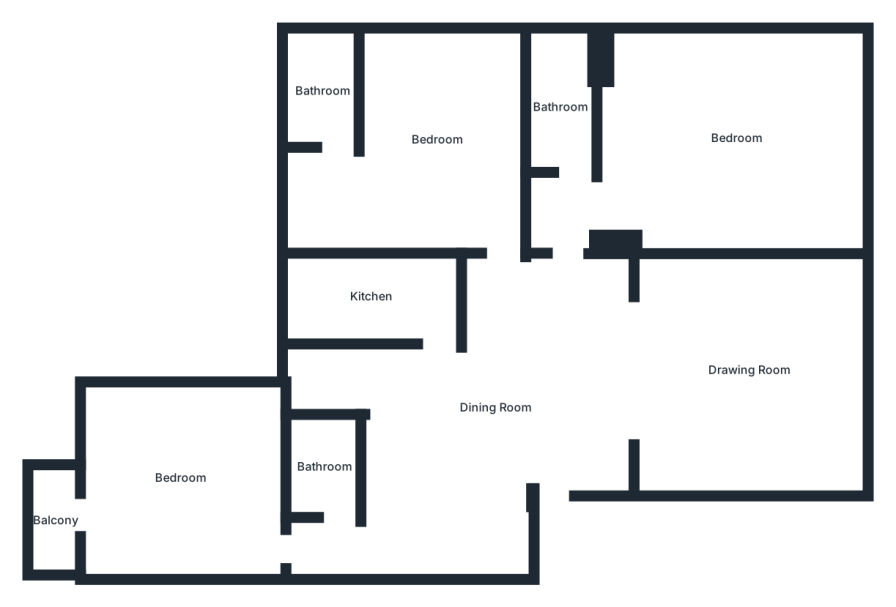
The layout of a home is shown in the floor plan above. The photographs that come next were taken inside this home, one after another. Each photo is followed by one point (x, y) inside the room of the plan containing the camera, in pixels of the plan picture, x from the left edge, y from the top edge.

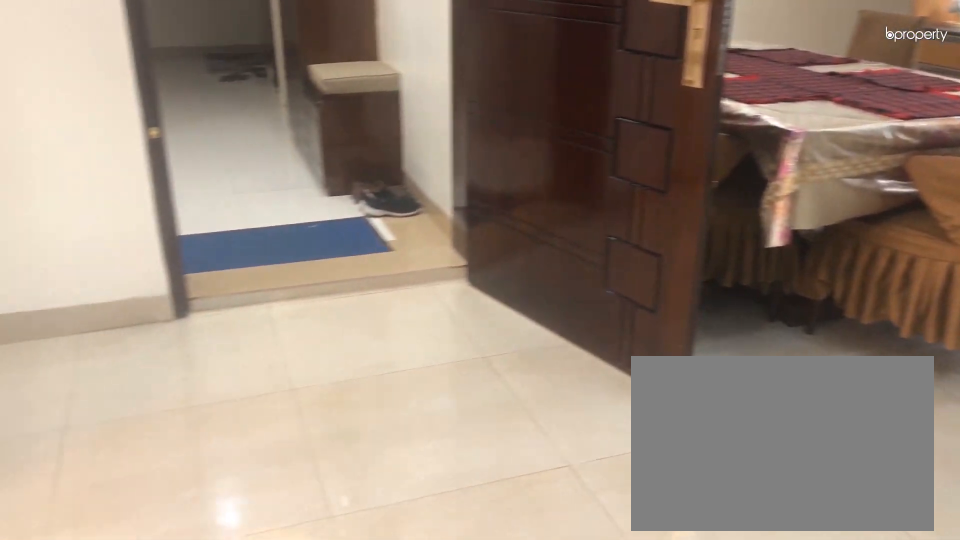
(494, 408)
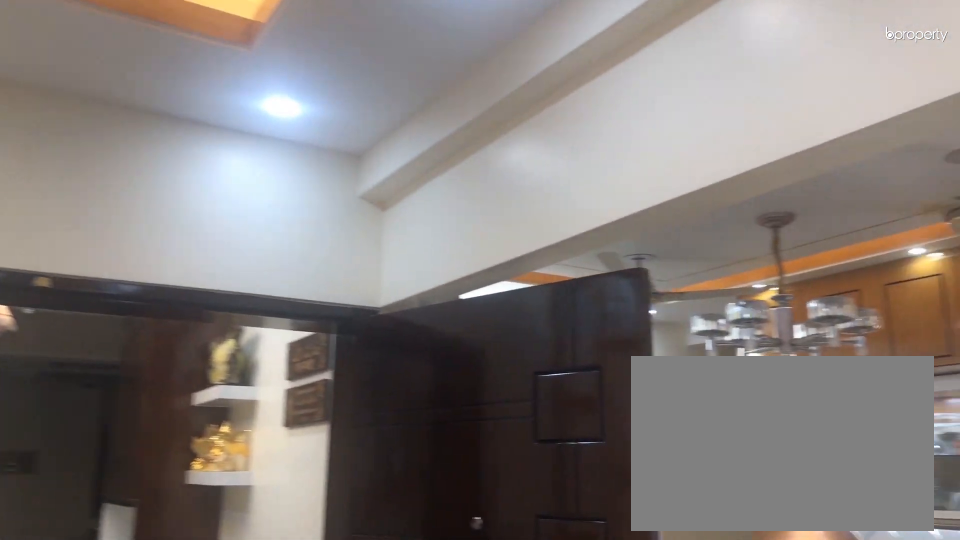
(494, 408)
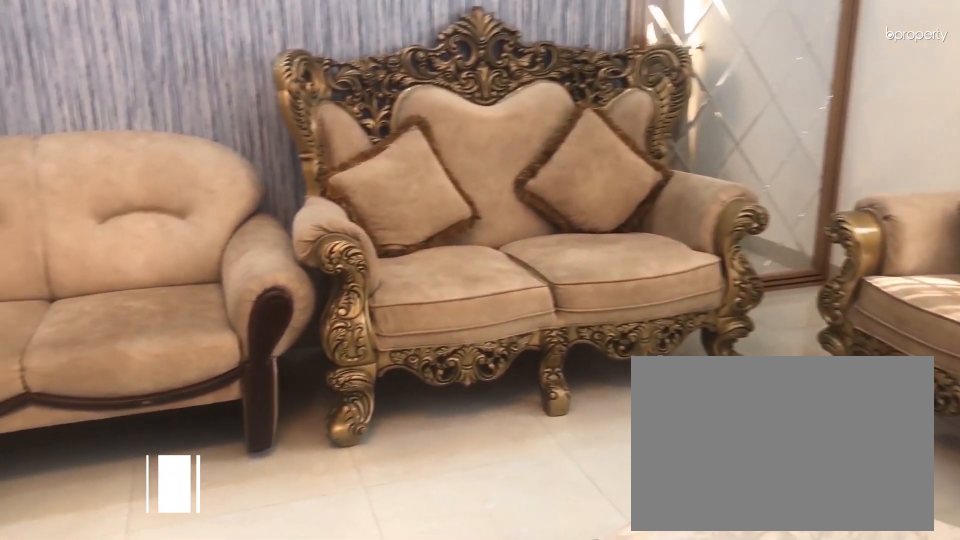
(749, 368)
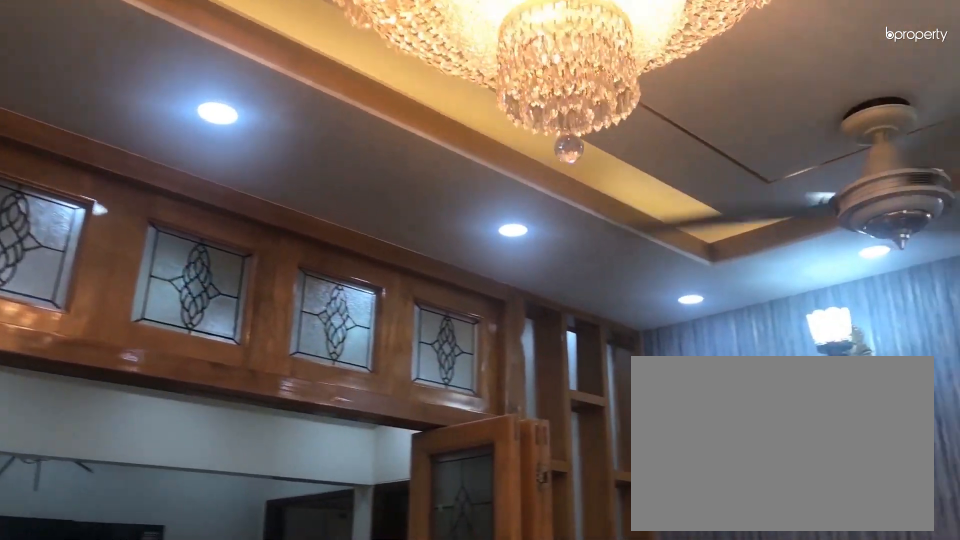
(749, 368)
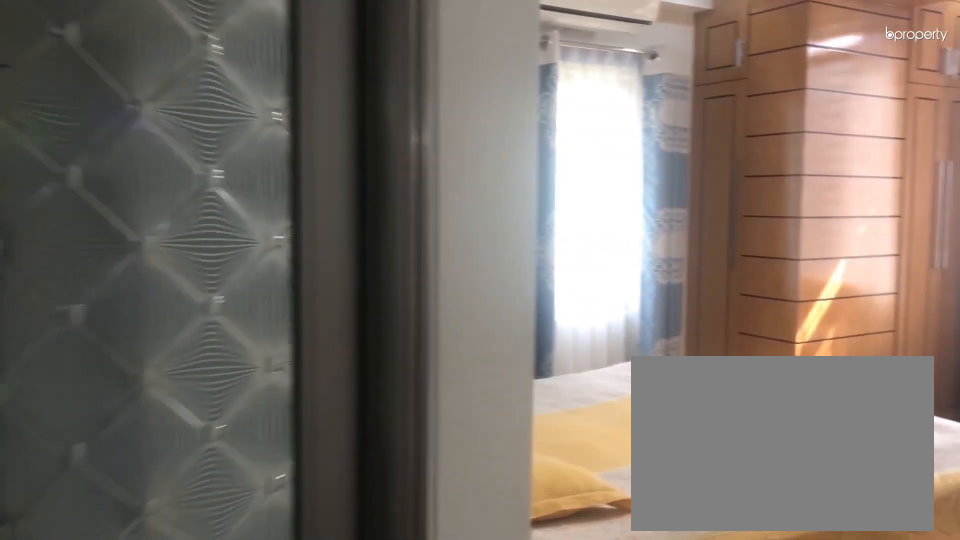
(671, 202)
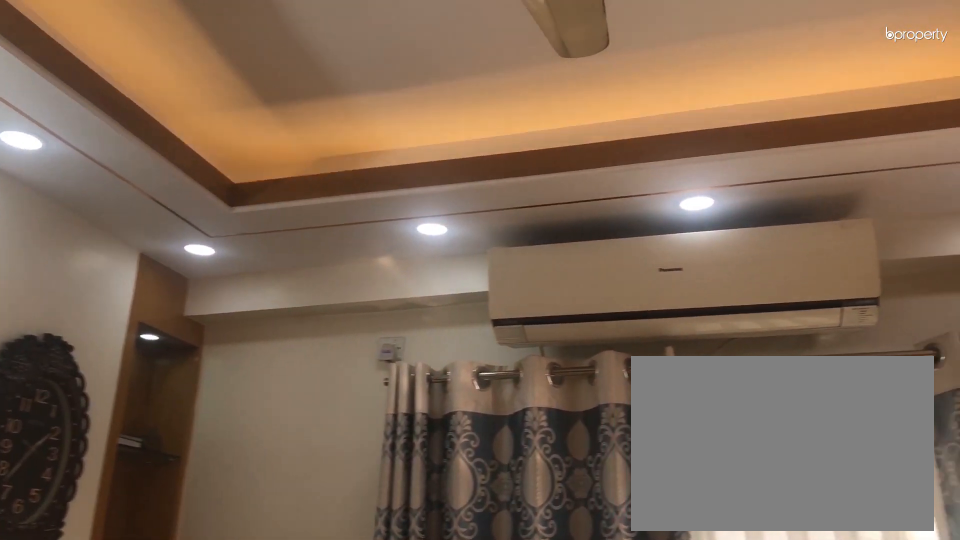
(740, 136)
